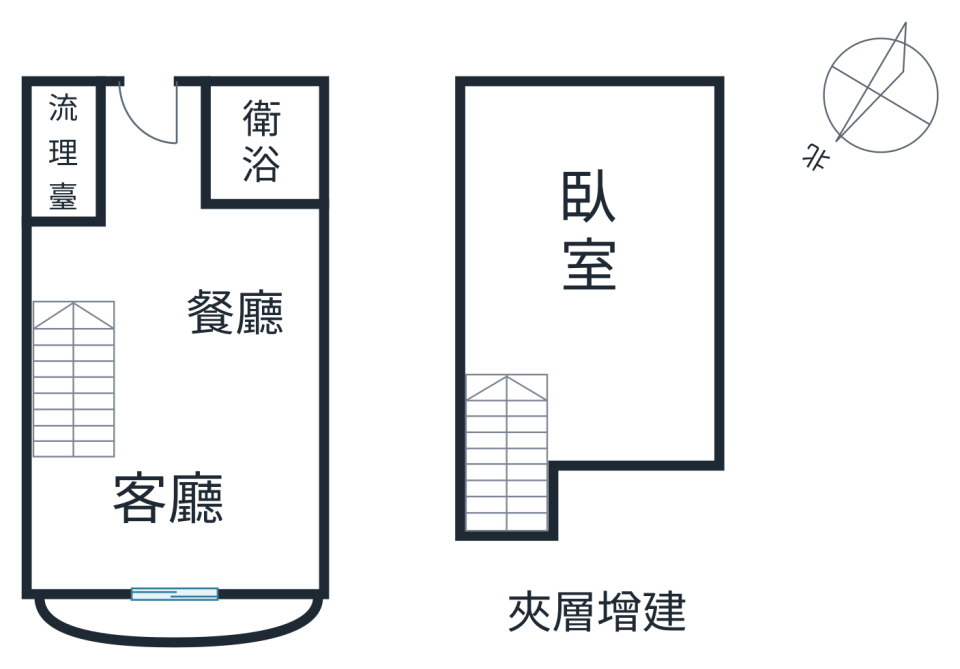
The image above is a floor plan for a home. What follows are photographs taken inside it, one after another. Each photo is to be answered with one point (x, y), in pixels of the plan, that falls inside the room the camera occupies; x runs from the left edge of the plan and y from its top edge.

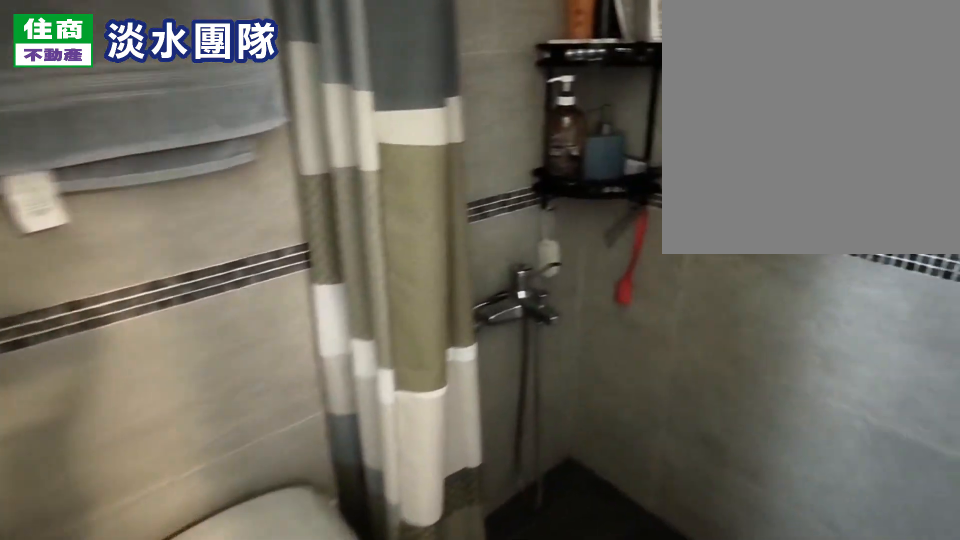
(271, 99)
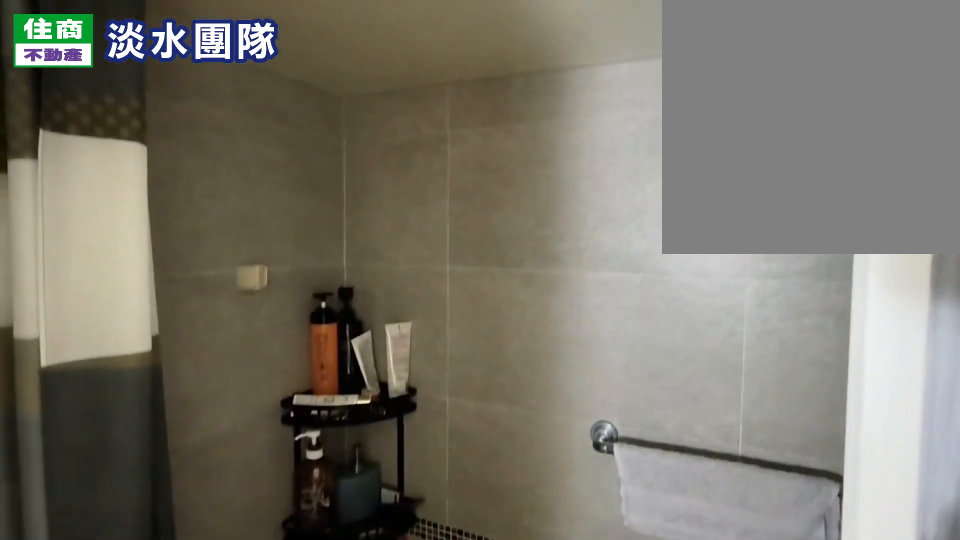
(267, 99)
